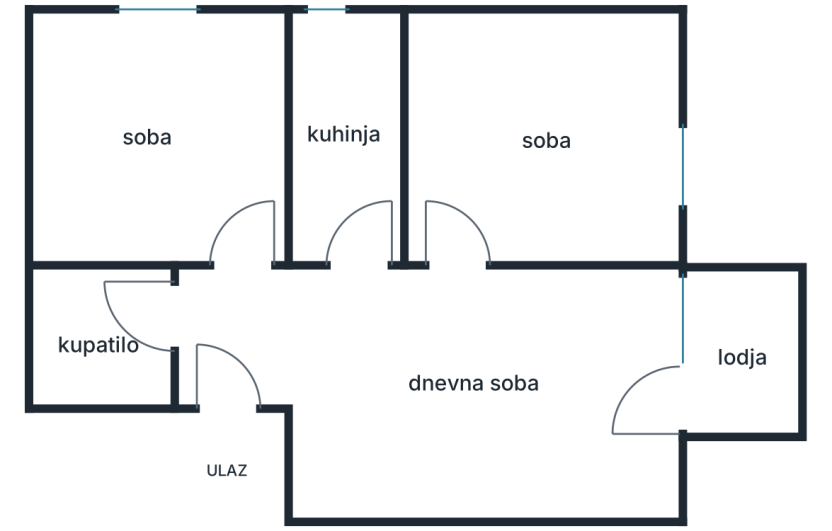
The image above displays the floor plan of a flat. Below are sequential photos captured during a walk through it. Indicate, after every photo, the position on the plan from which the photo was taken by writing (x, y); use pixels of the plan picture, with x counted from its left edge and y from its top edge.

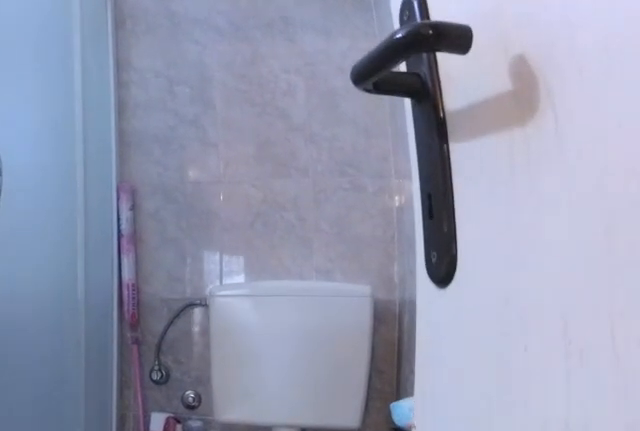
(170, 301)
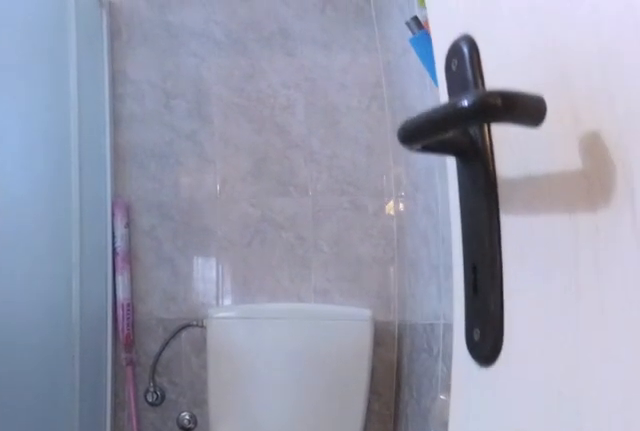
(170, 300)
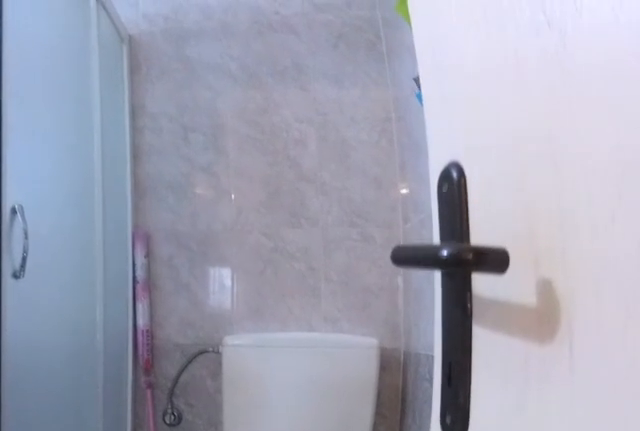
(183, 299)
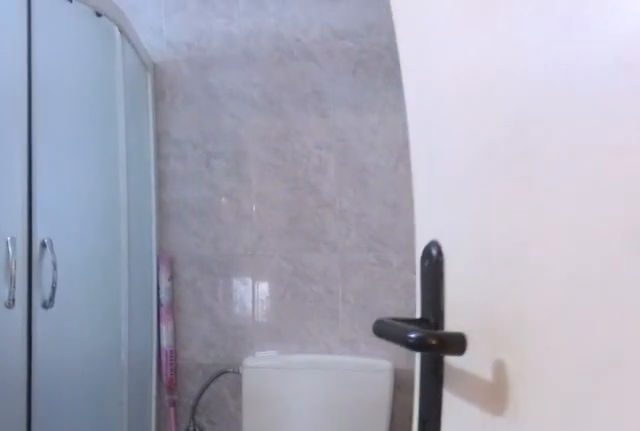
(197, 299)
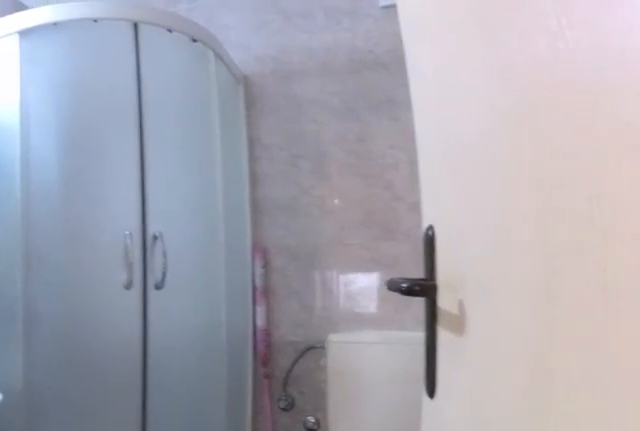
(225, 294)
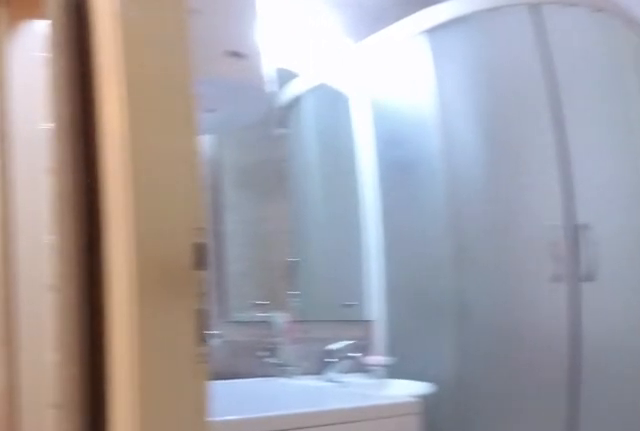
(215, 284)
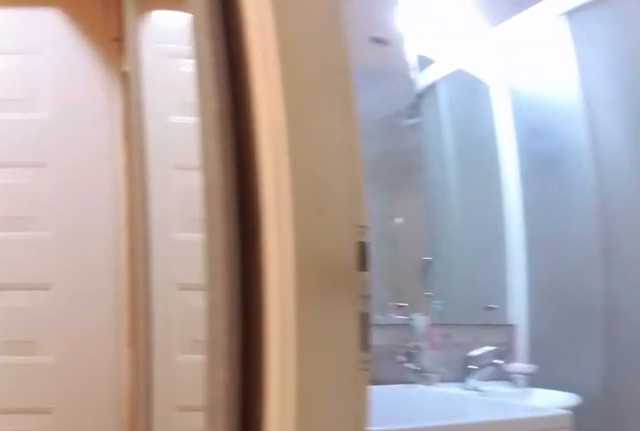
(211, 282)
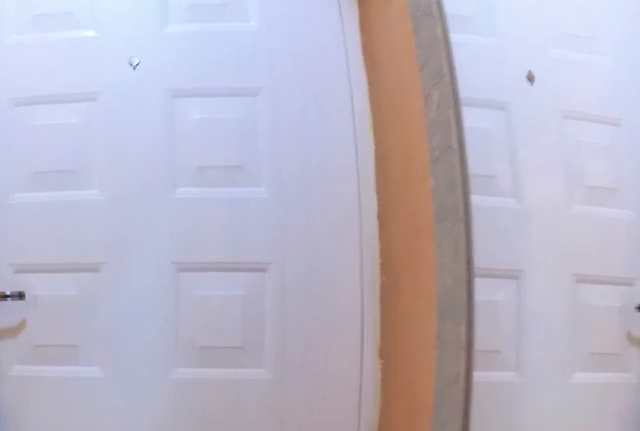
(207, 316)
